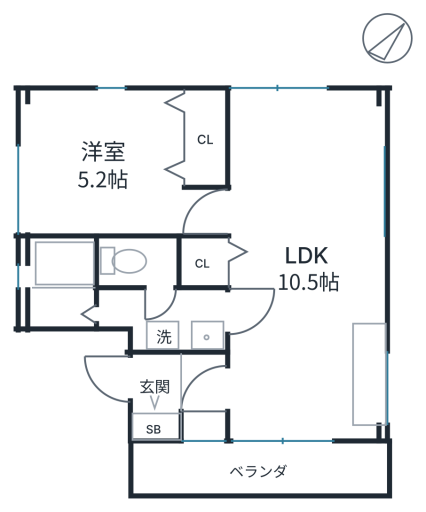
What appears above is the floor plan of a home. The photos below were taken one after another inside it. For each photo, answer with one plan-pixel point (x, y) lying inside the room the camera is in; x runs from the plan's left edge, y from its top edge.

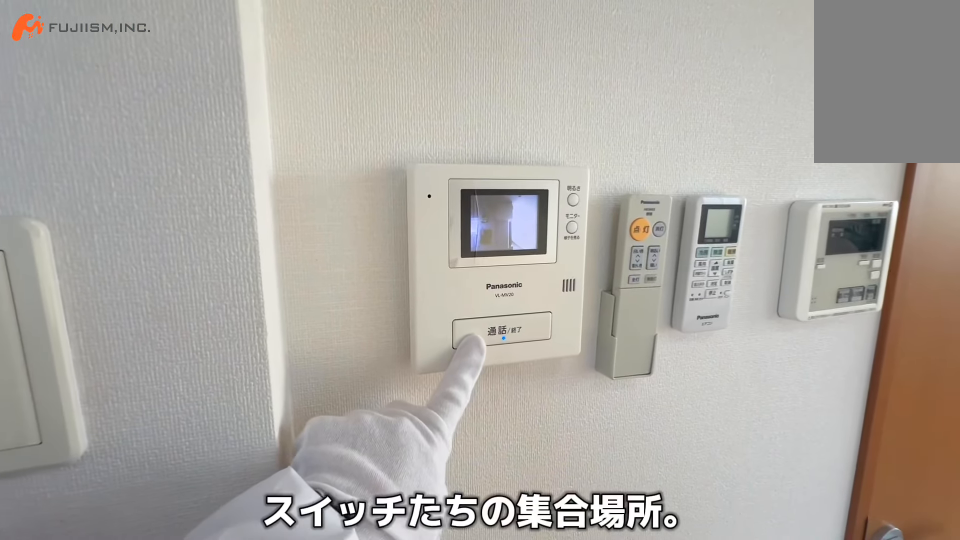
(302, 272)
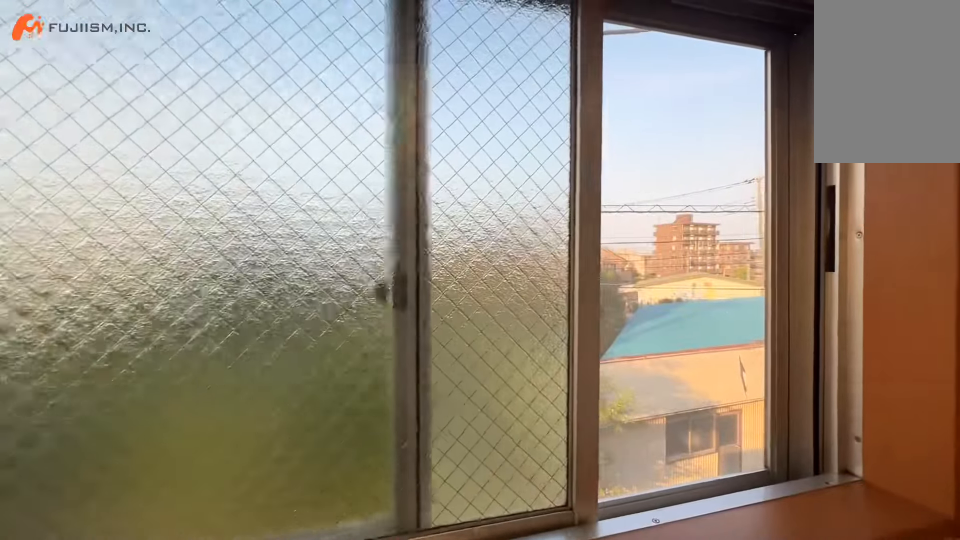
(302, 273)
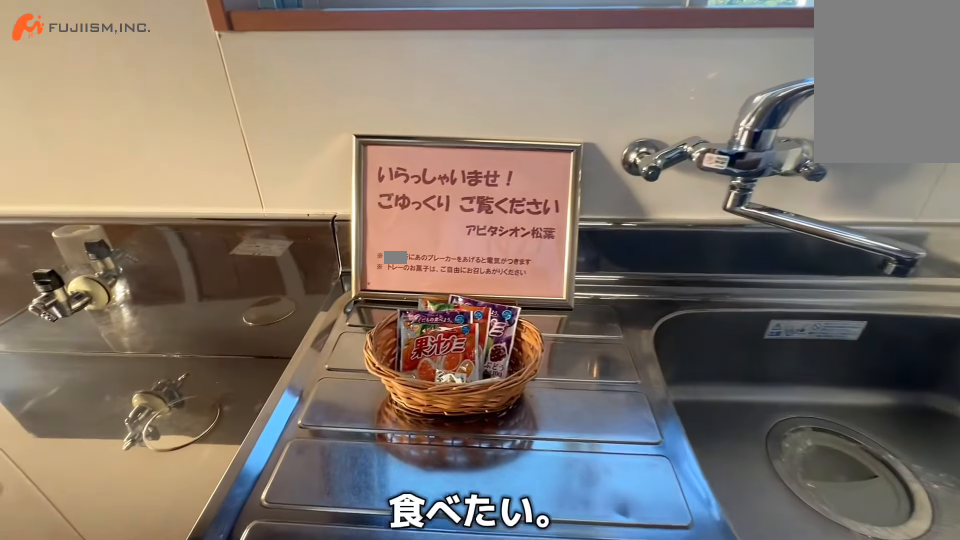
(365, 372)
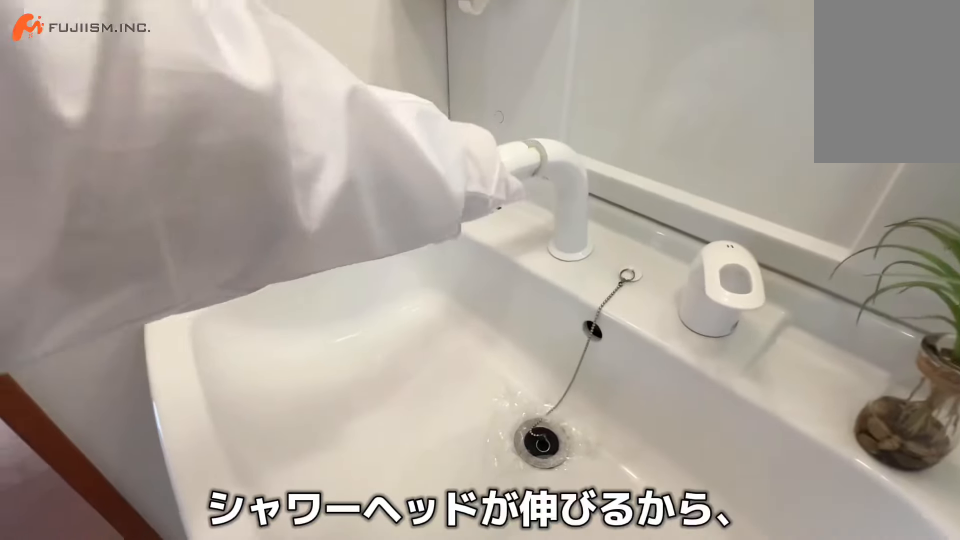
(184, 311)
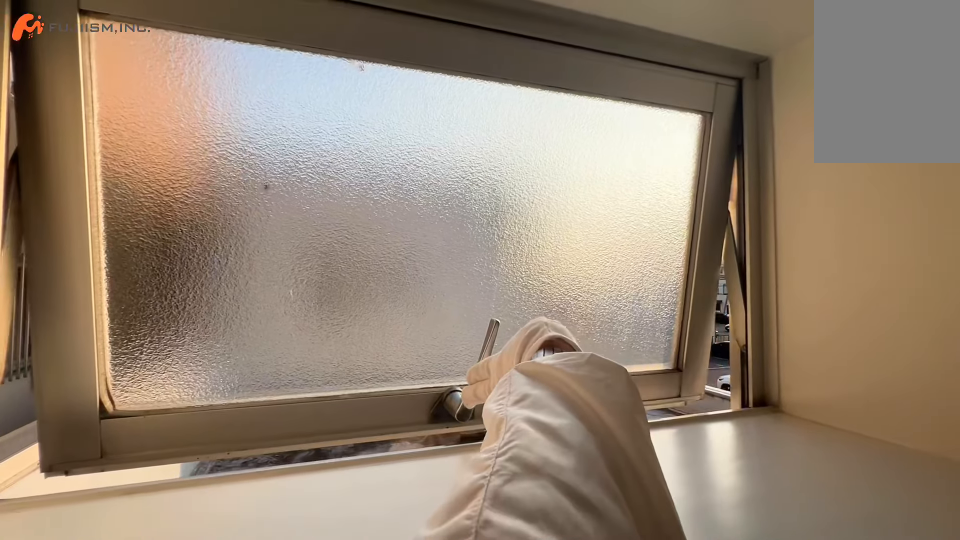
(63, 288)
